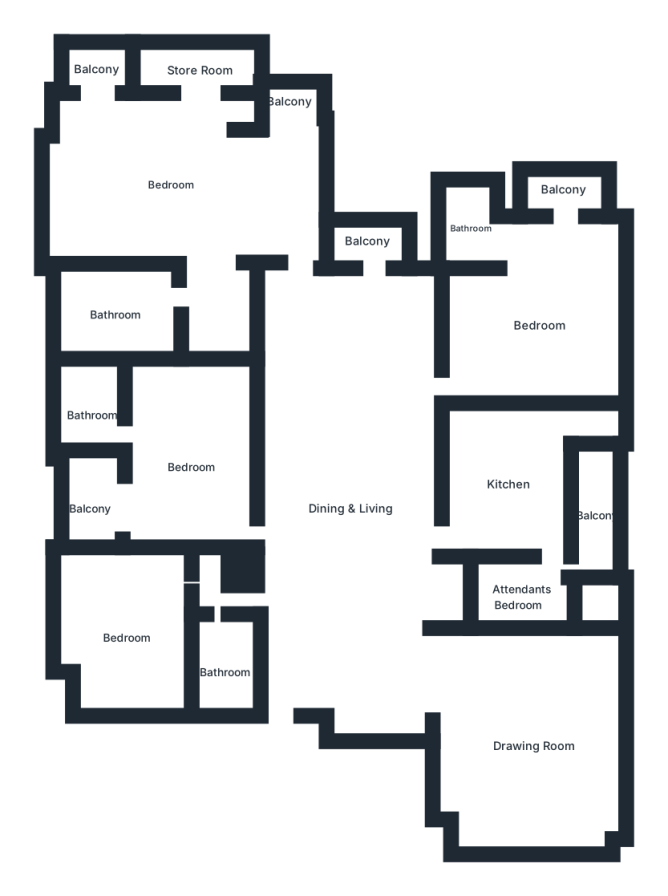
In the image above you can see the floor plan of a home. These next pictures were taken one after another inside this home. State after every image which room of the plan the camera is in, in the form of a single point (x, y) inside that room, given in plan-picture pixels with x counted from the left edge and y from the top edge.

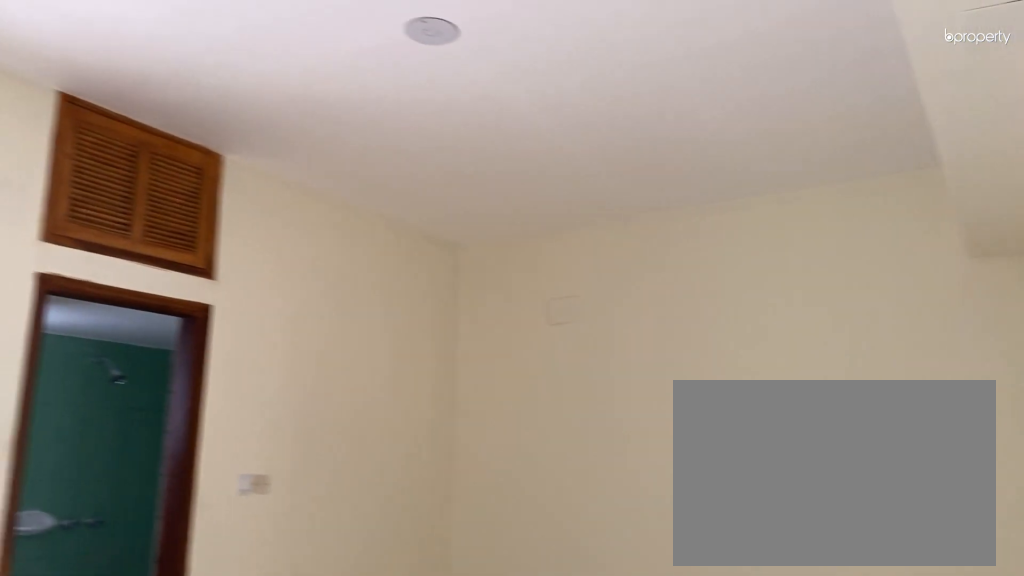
(192, 466)
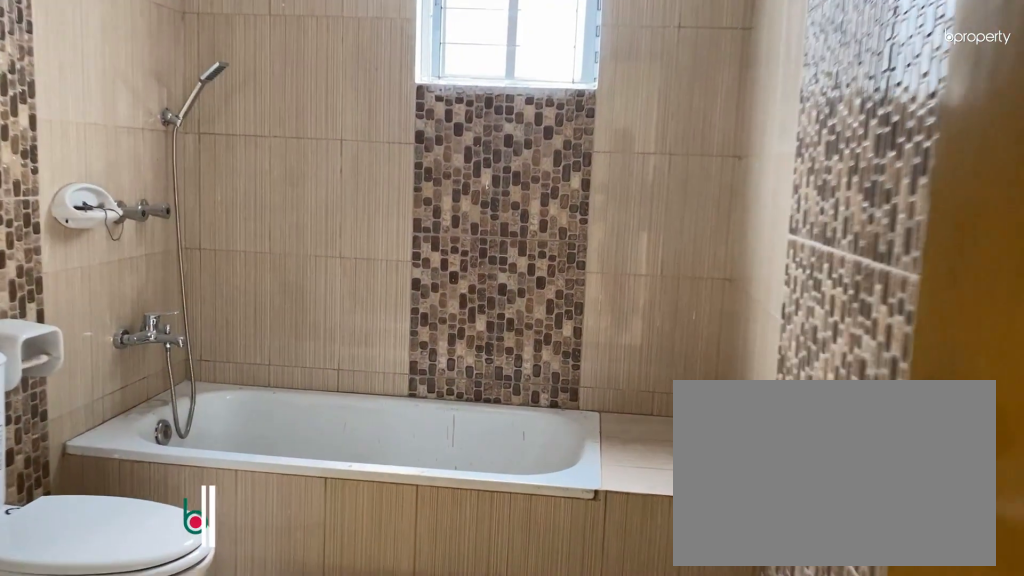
(118, 314)
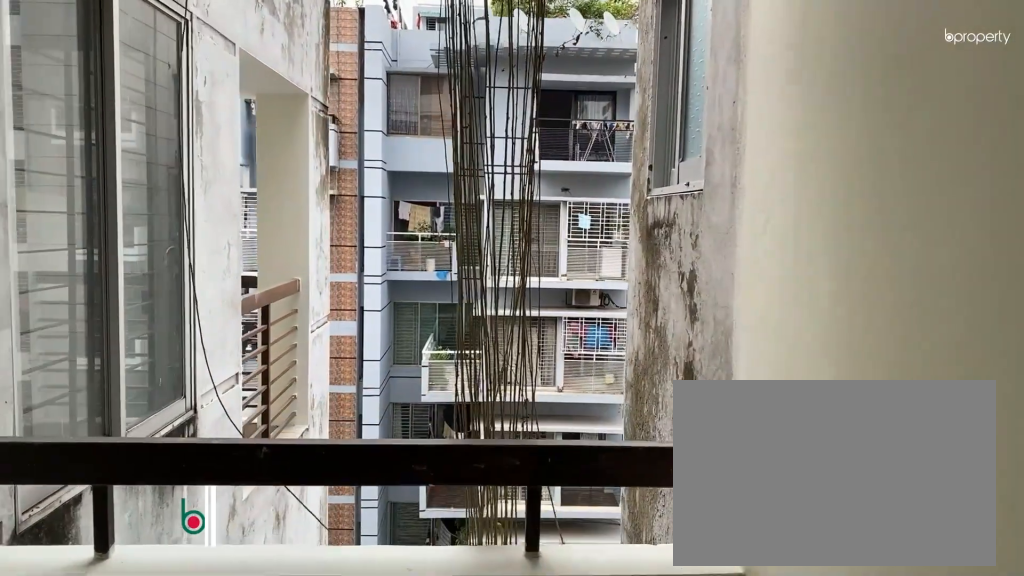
(368, 242)
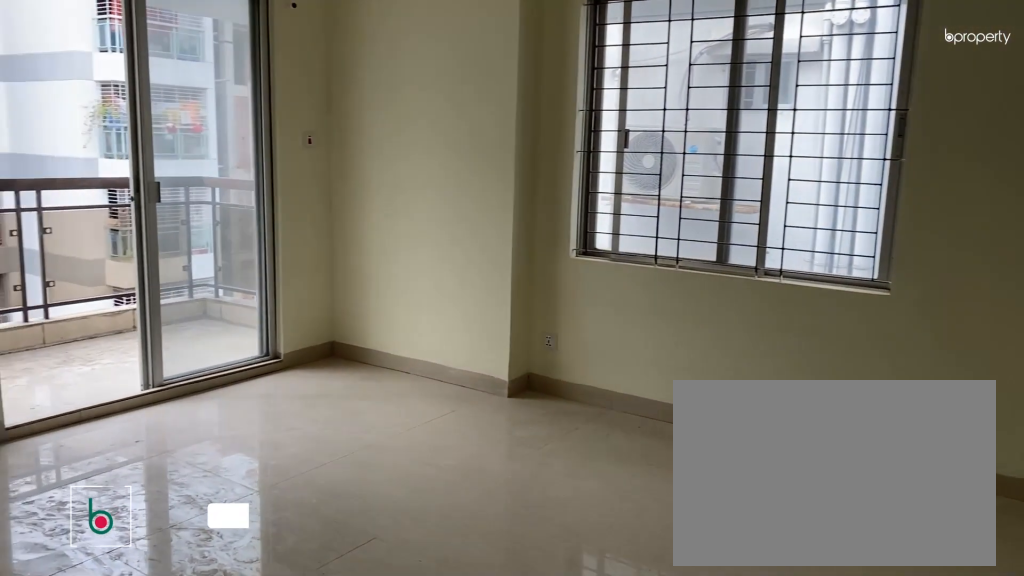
(541, 325)
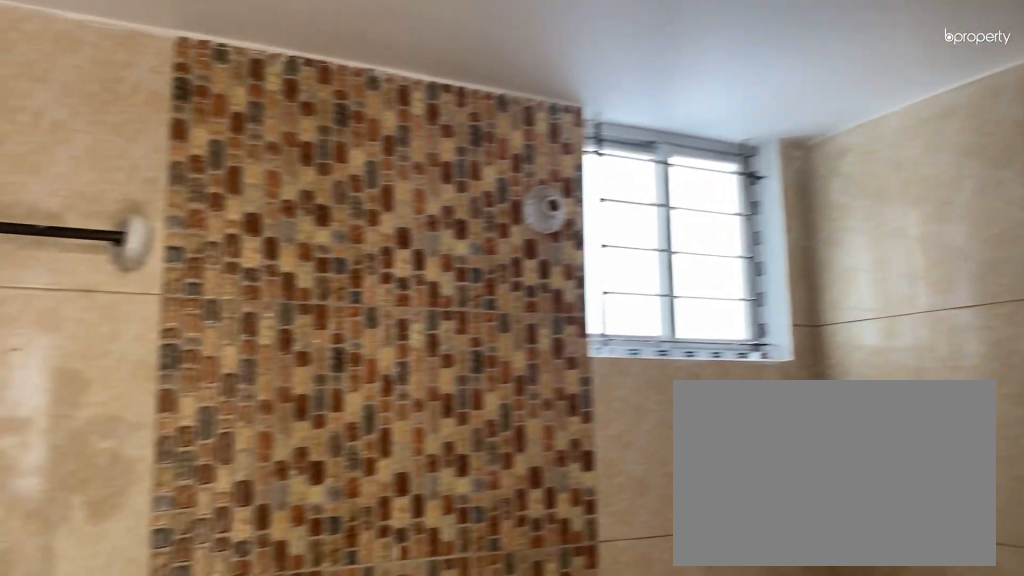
(467, 229)
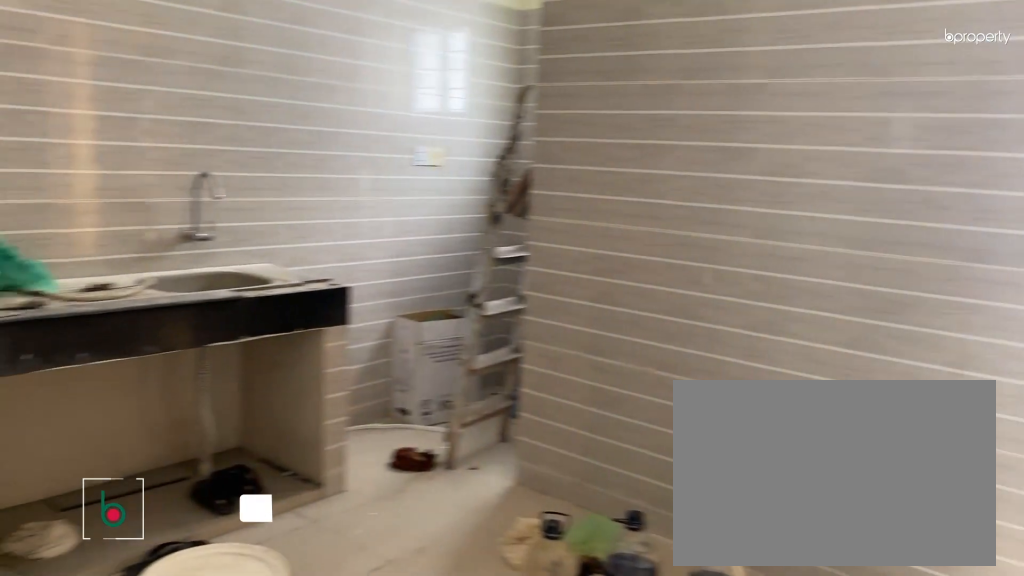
(511, 484)
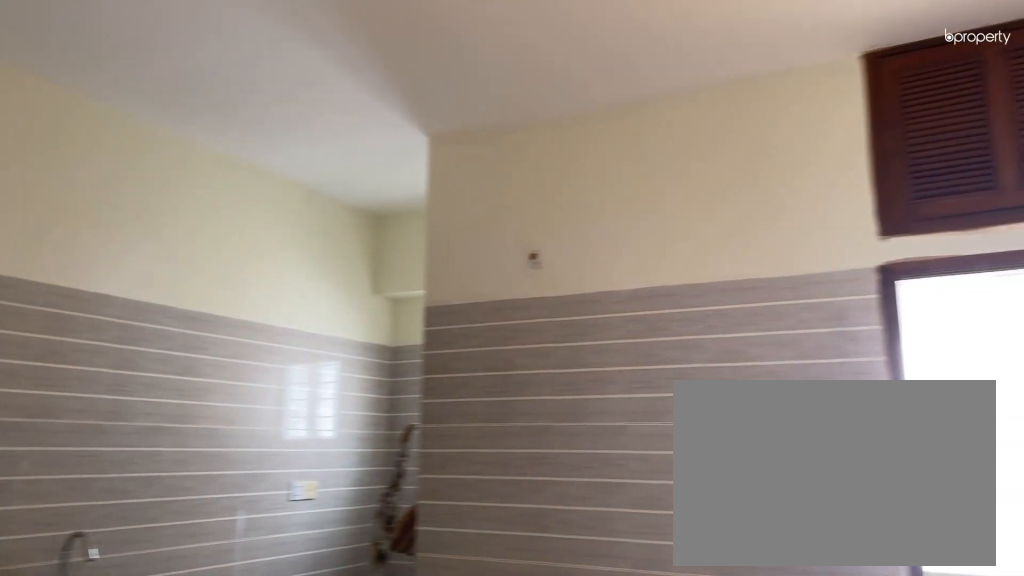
(511, 484)
